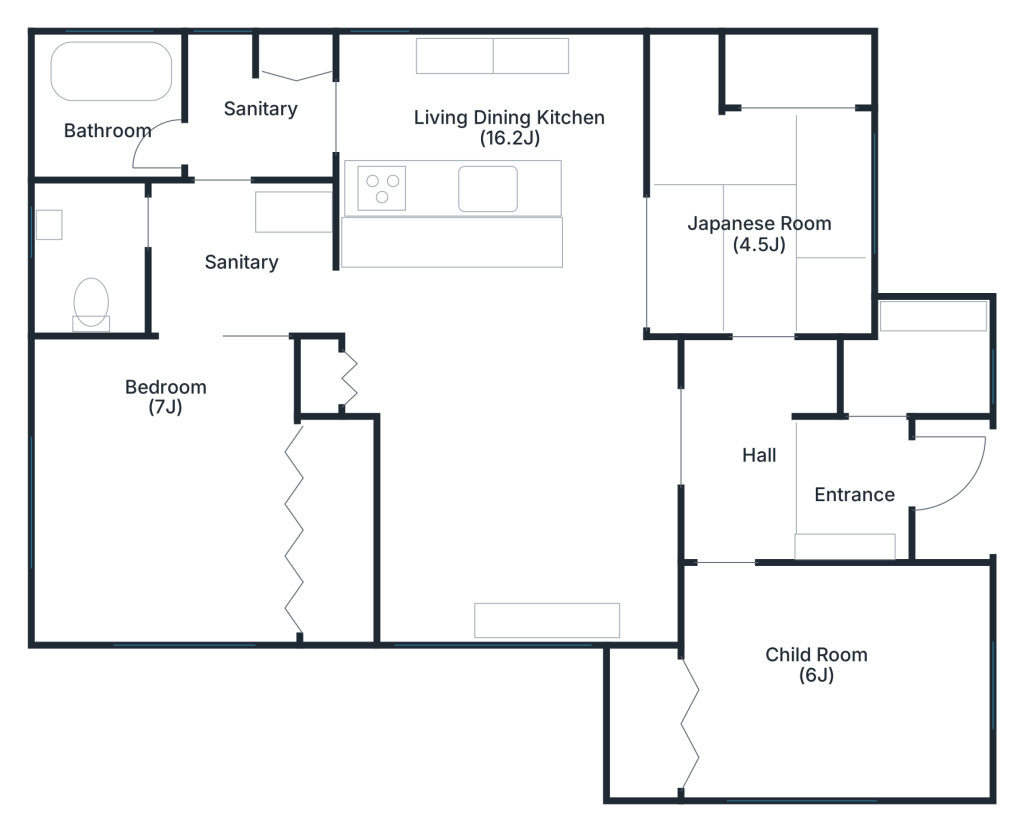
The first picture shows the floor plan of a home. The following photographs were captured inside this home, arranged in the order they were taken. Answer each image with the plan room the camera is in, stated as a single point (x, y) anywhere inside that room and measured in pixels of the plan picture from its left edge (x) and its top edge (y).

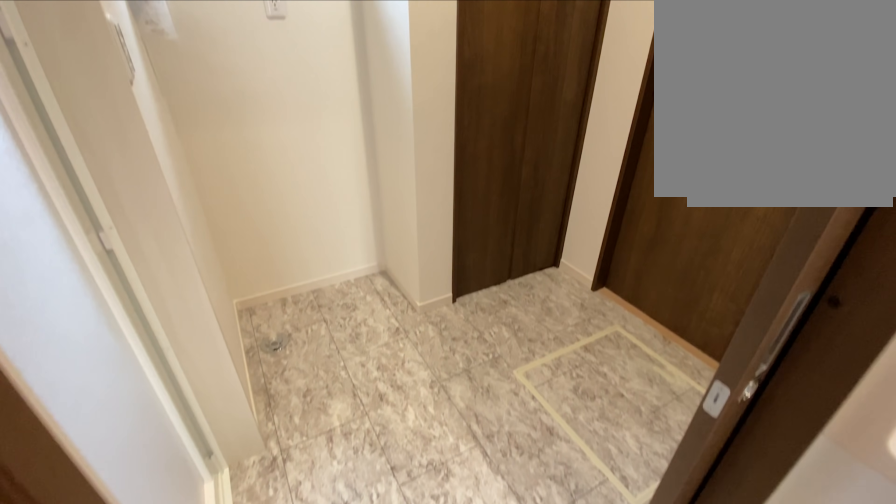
(254, 125)
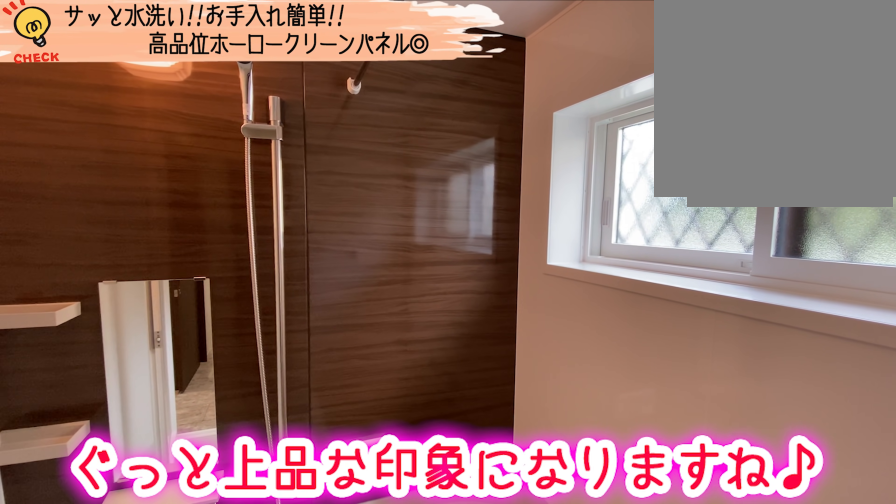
(111, 120)
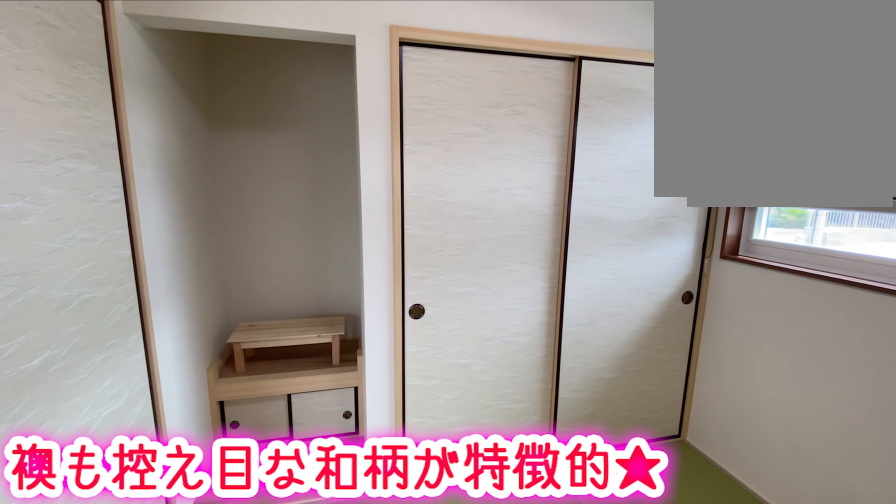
(758, 170)
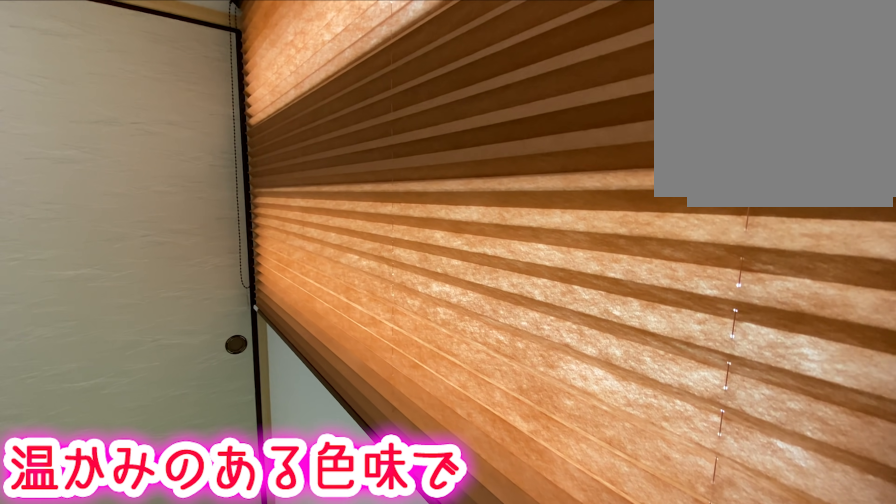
(758, 170)
